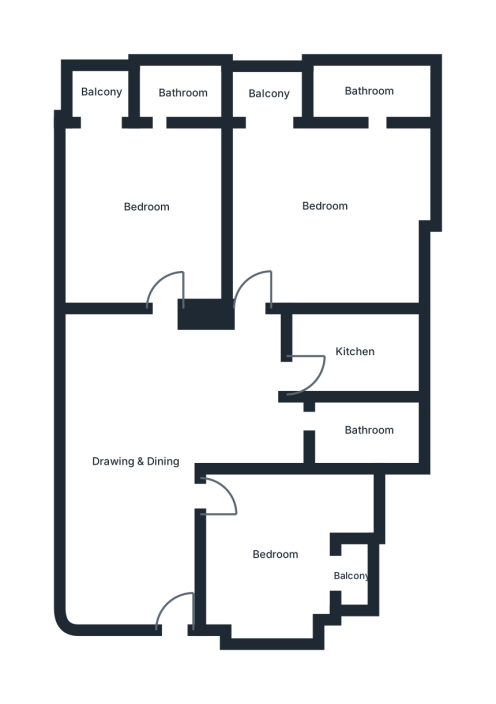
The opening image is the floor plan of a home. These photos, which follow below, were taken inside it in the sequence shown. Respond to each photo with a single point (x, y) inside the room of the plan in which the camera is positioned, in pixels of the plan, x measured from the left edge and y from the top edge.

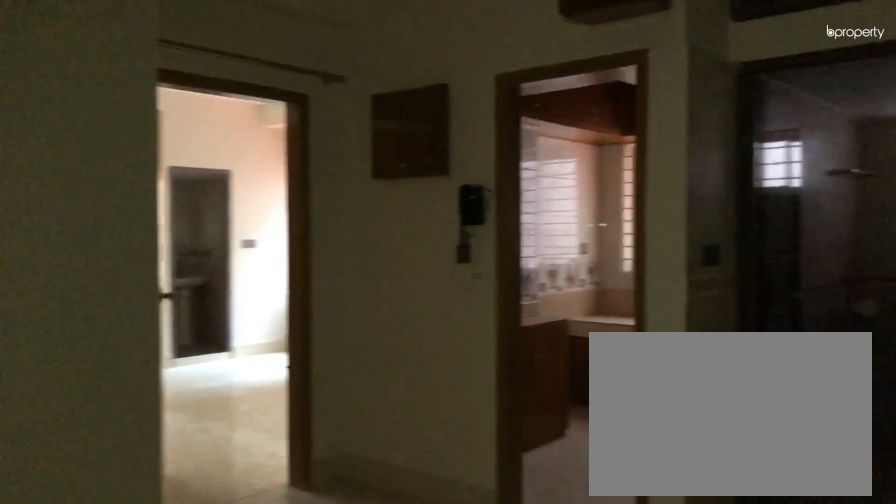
(141, 459)
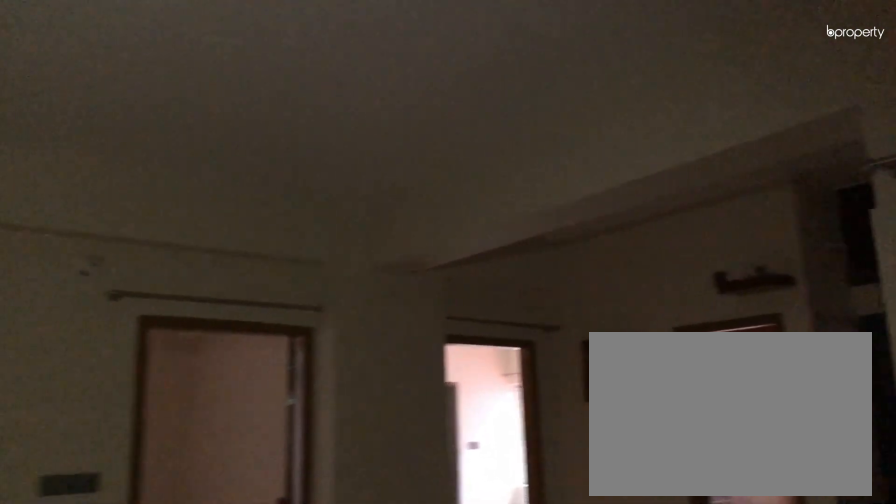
(141, 459)
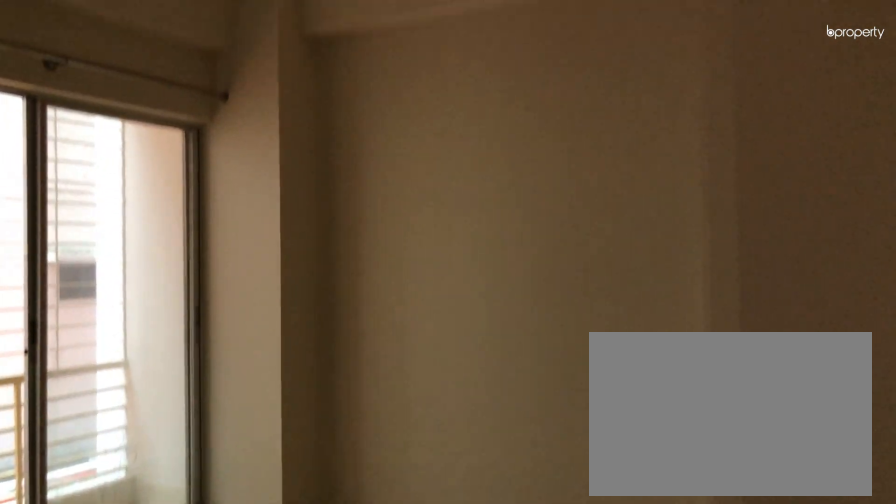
(275, 556)
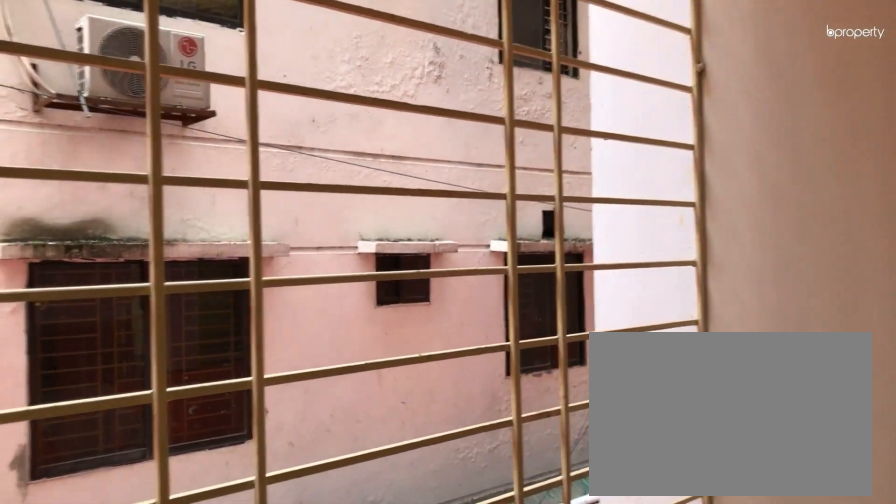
(354, 578)
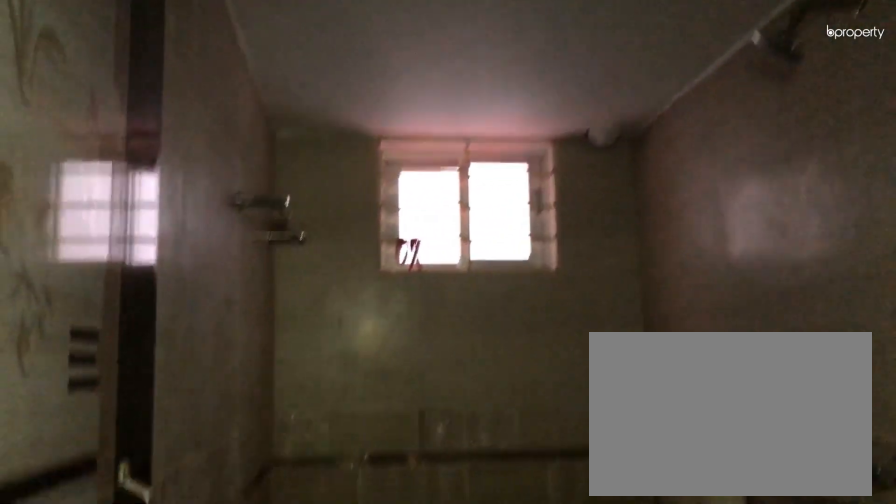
(371, 430)
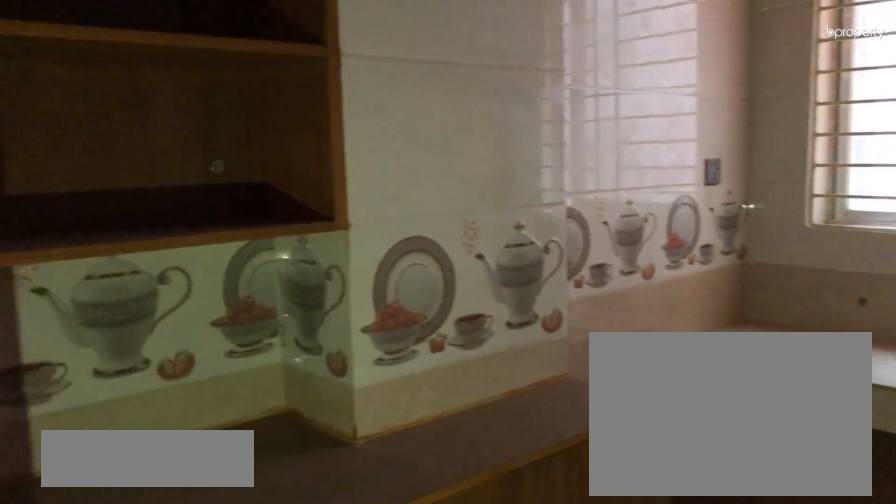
(355, 352)
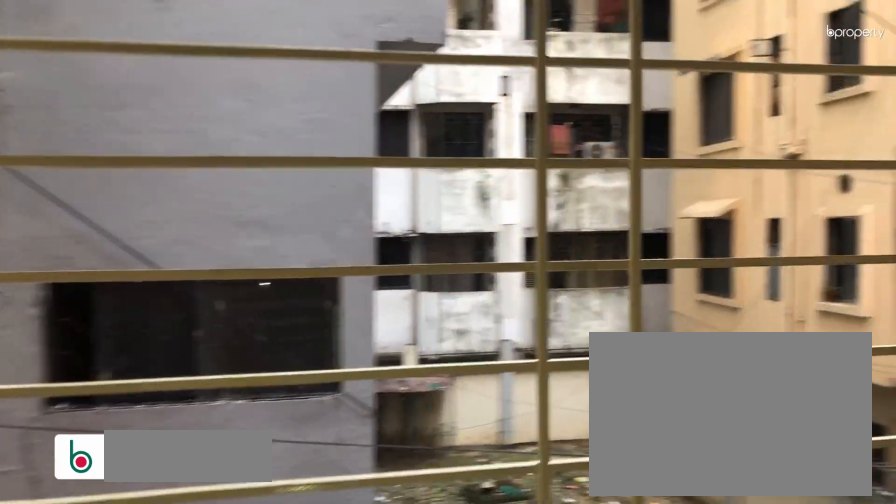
(271, 92)
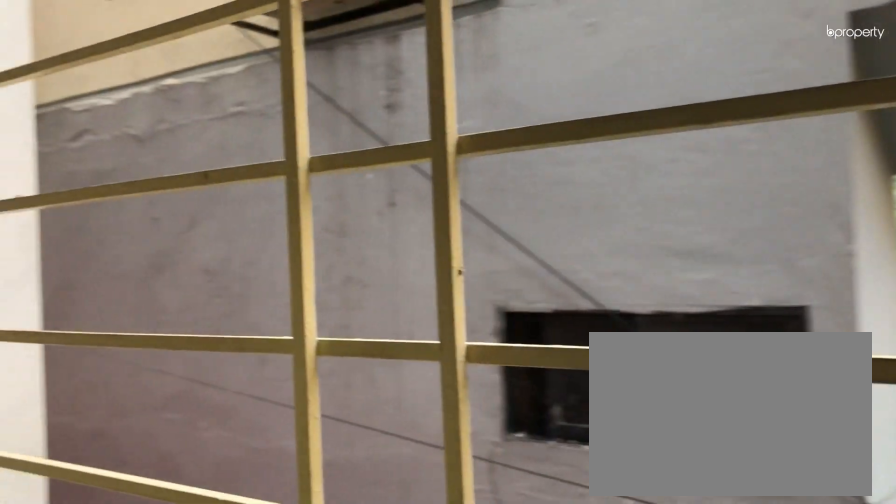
(271, 92)
